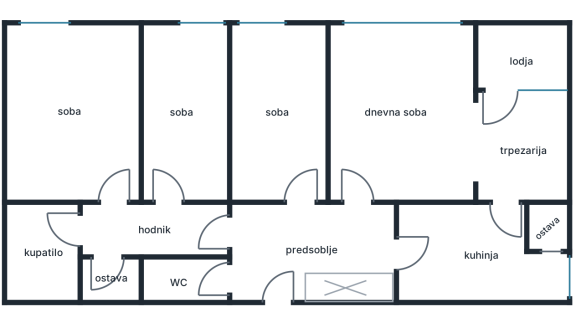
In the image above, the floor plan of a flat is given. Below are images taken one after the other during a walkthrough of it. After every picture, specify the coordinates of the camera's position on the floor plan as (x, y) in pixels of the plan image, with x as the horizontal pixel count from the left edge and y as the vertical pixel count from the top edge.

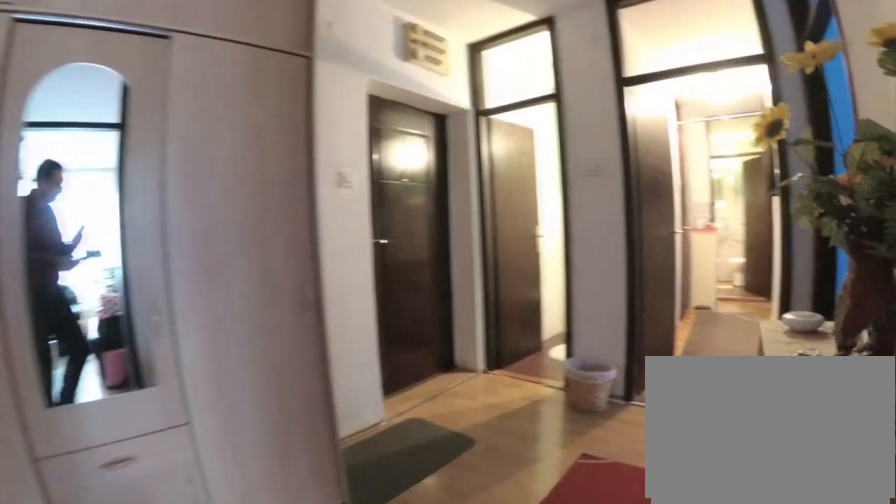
(356, 211)
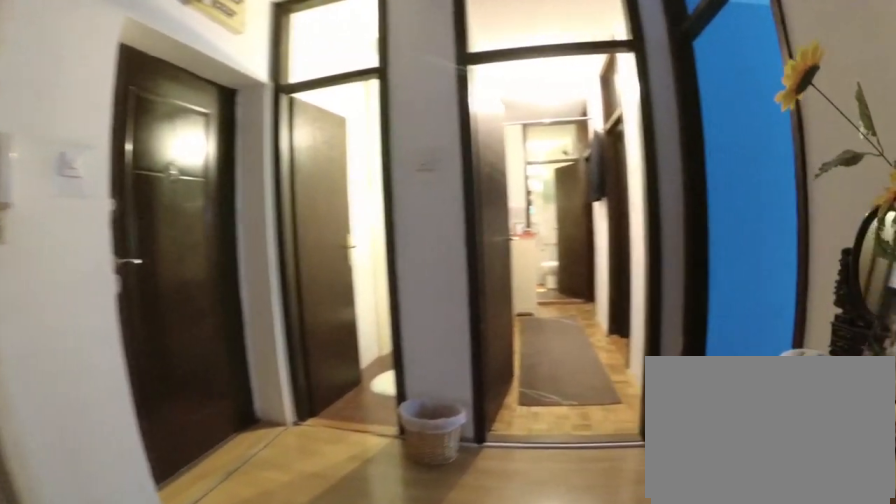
(350, 232)
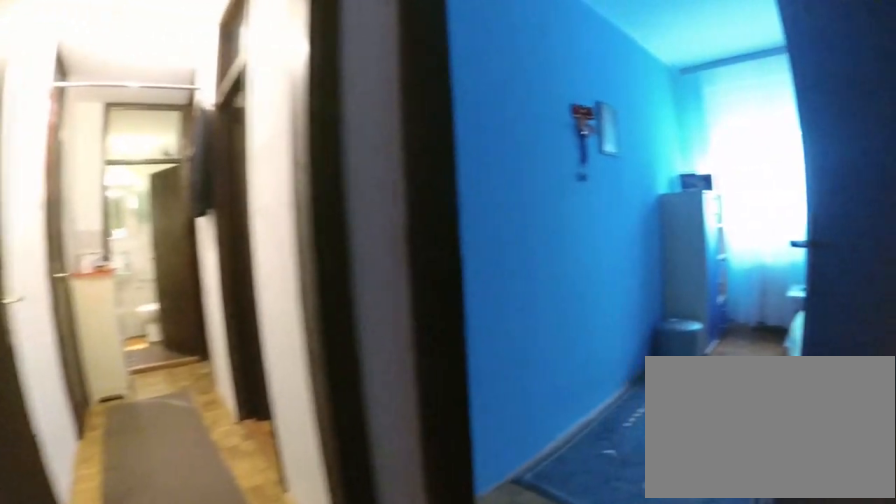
(316, 232)
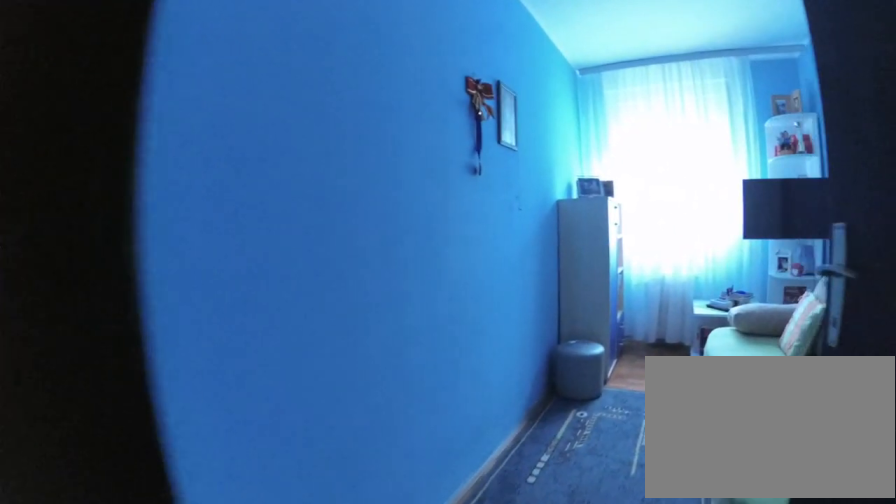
(303, 225)
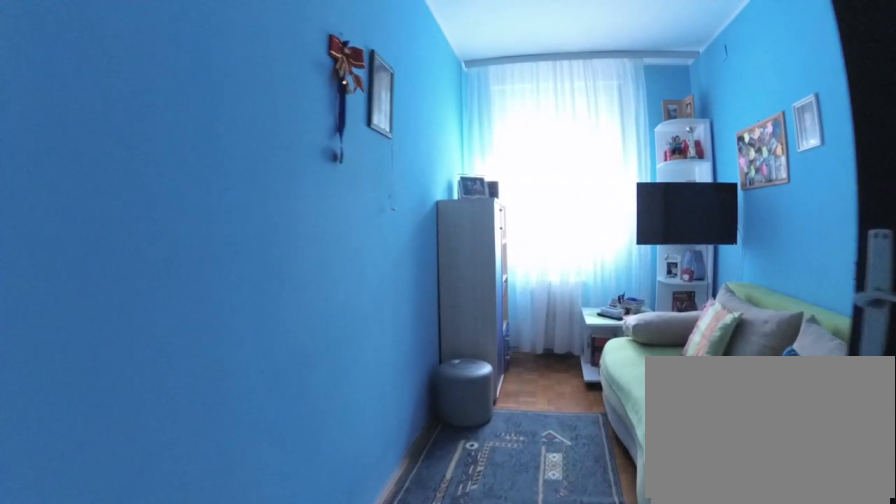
(299, 195)
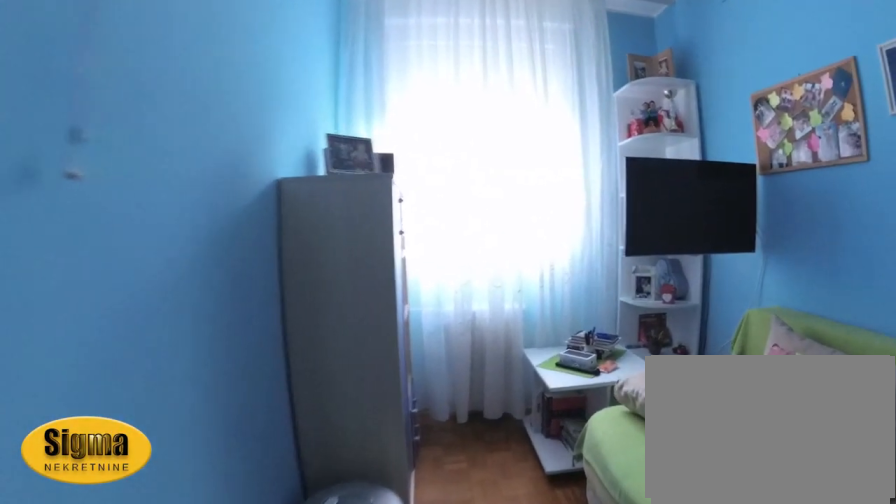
(302, 138)
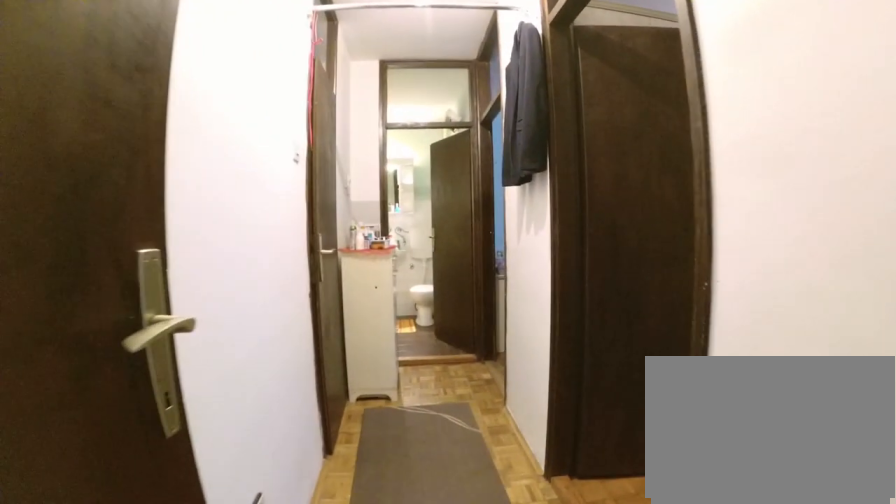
(263, 234)
